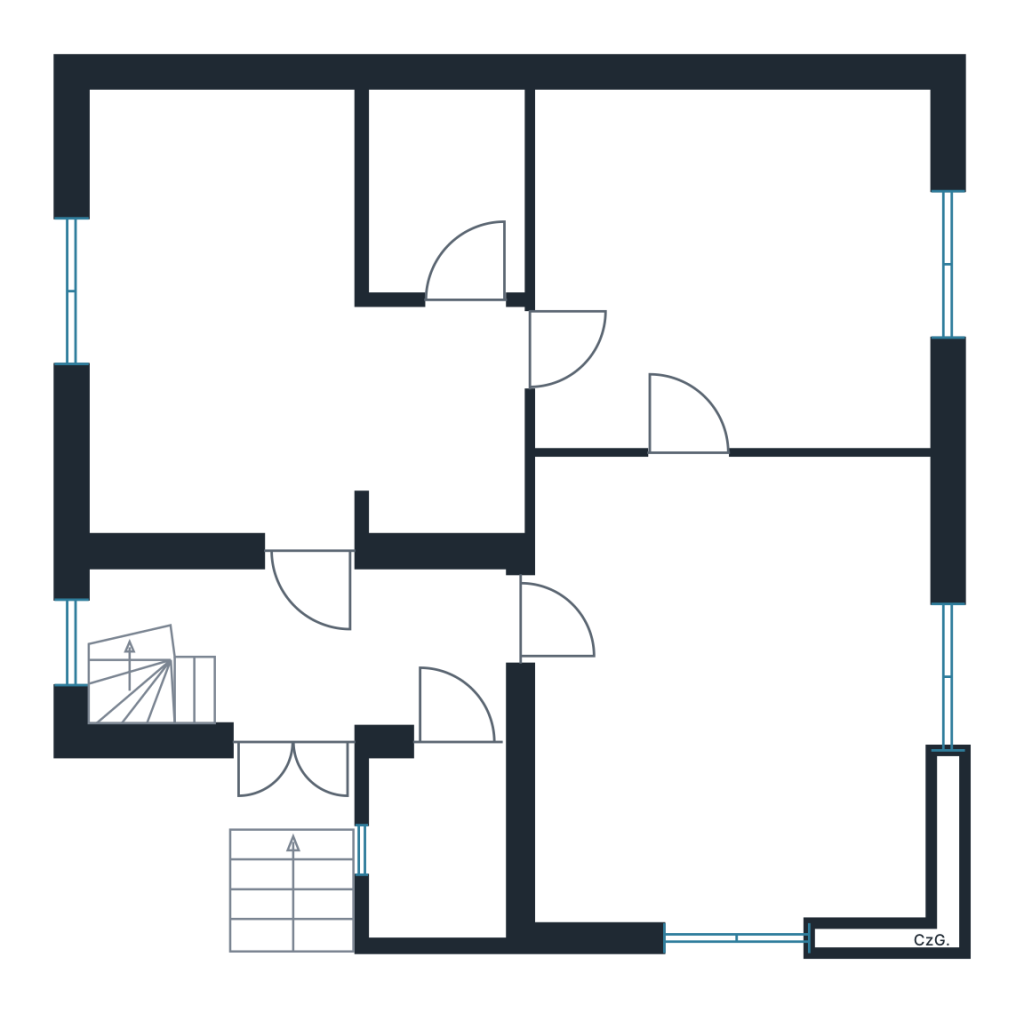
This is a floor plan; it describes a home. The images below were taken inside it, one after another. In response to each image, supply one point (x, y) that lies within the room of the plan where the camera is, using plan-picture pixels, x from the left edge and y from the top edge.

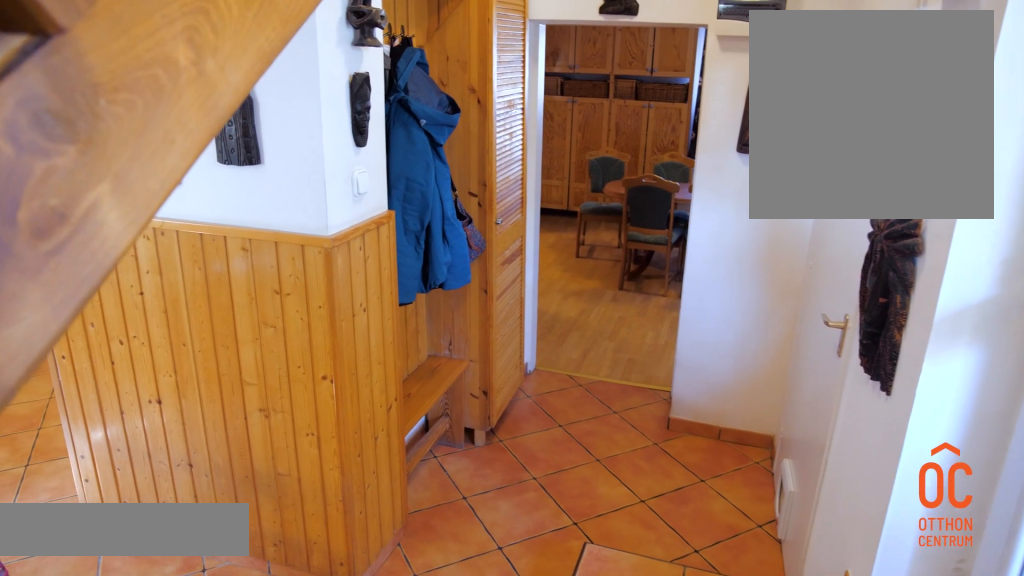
(299, 643)
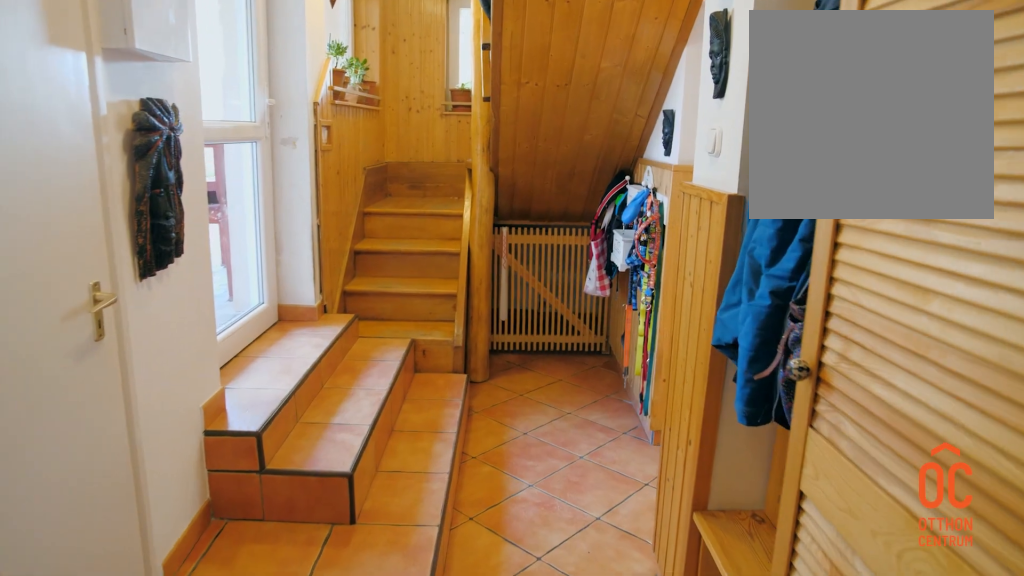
(303, 644)
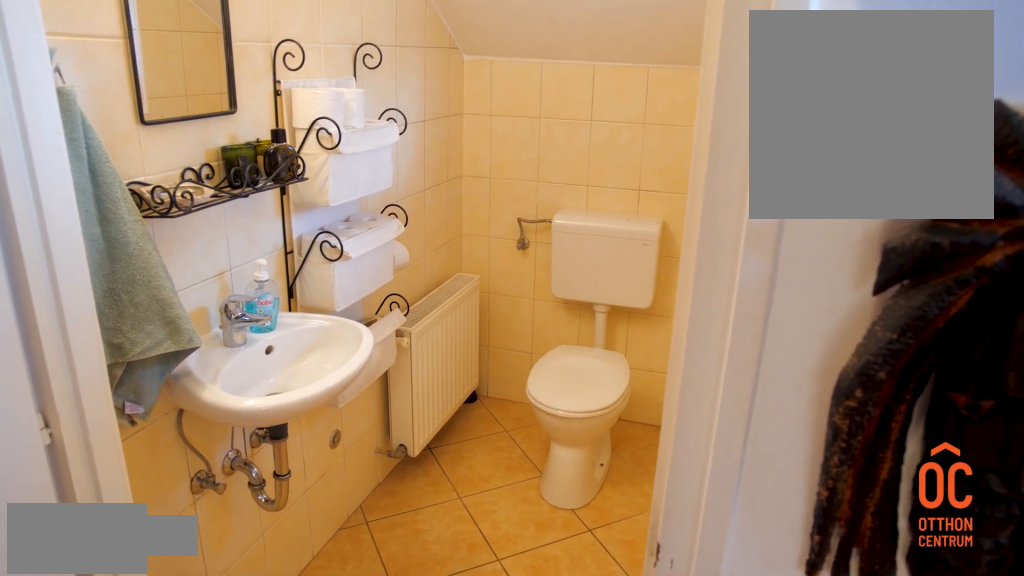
(442, 861)
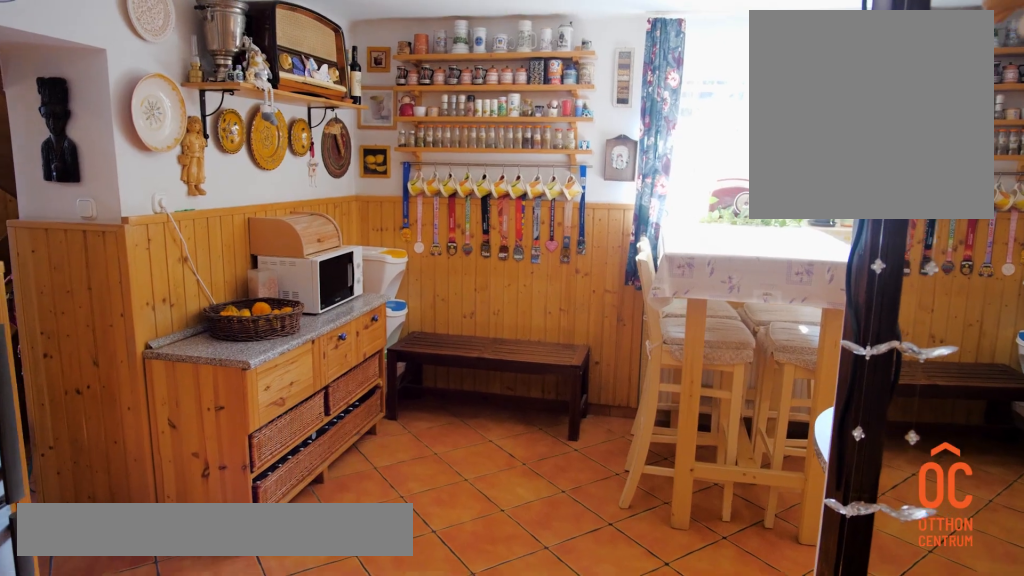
(220, 326)
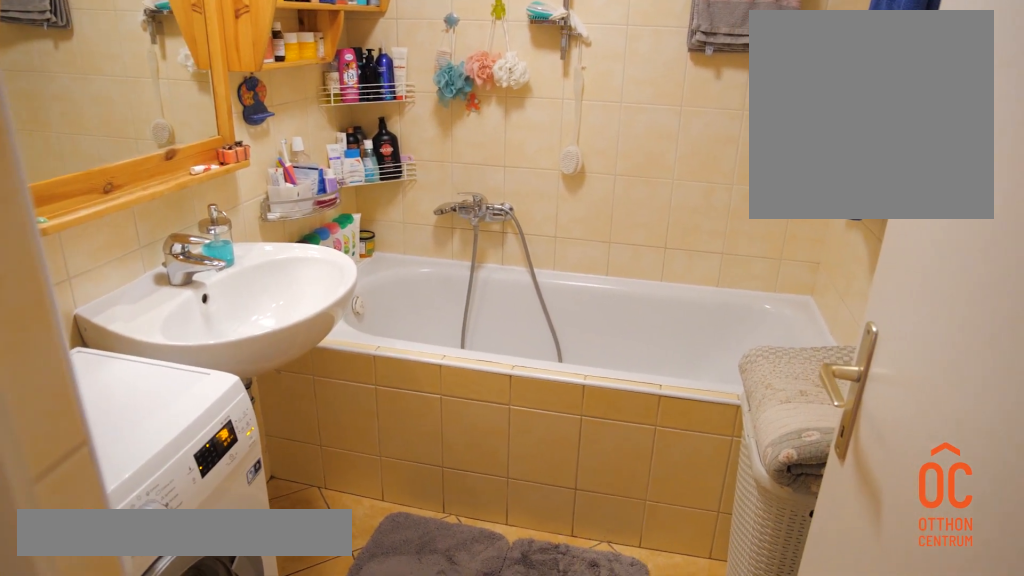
(438, 203)
